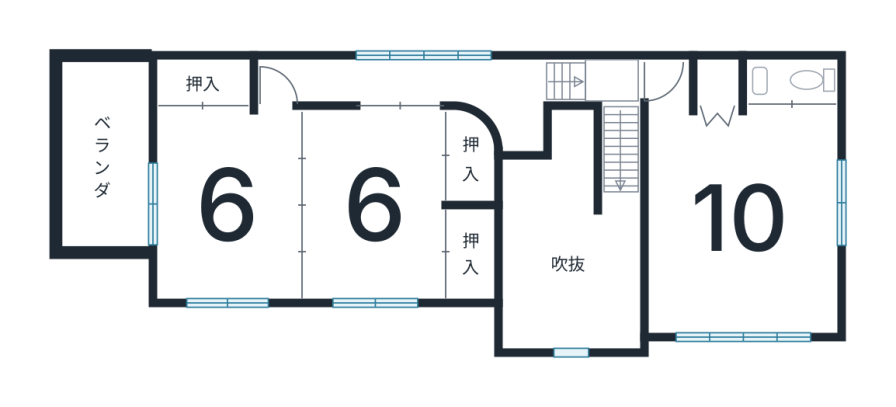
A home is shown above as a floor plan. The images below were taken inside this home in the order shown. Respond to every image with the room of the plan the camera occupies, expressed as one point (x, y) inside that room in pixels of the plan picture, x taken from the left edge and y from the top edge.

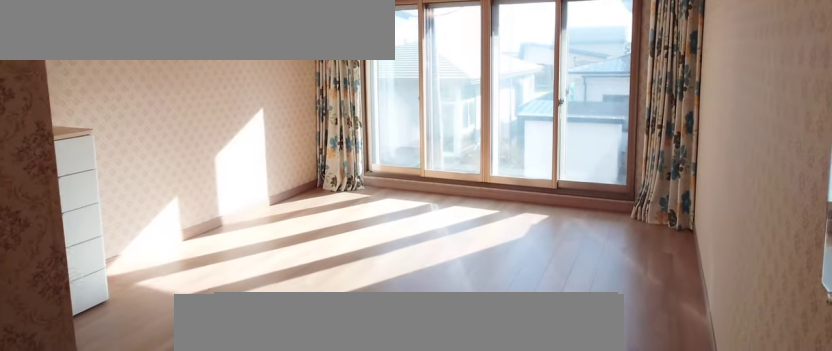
(738, 224)
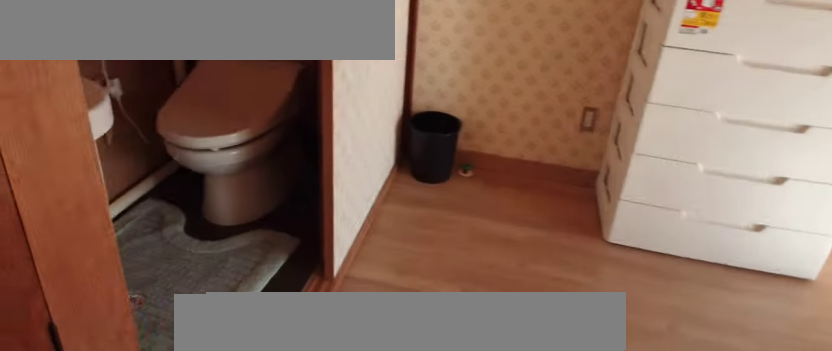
(738, 224)
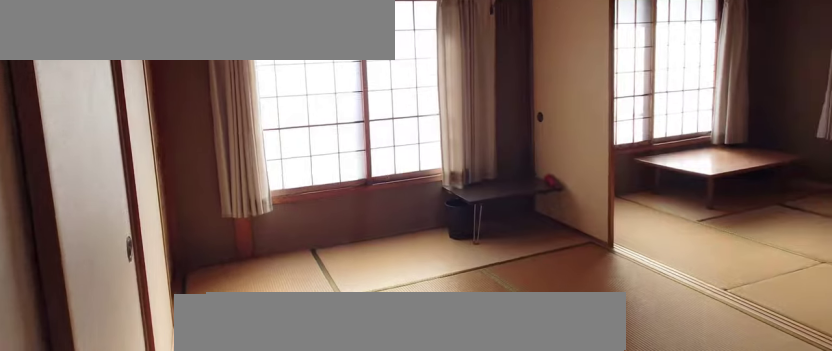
(374, 210)
